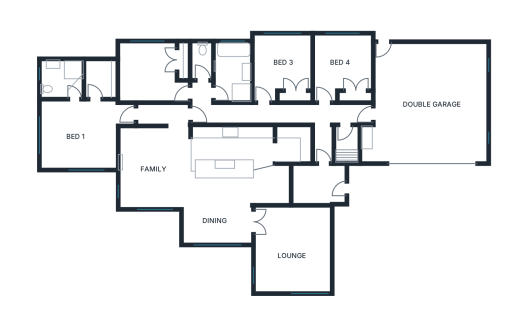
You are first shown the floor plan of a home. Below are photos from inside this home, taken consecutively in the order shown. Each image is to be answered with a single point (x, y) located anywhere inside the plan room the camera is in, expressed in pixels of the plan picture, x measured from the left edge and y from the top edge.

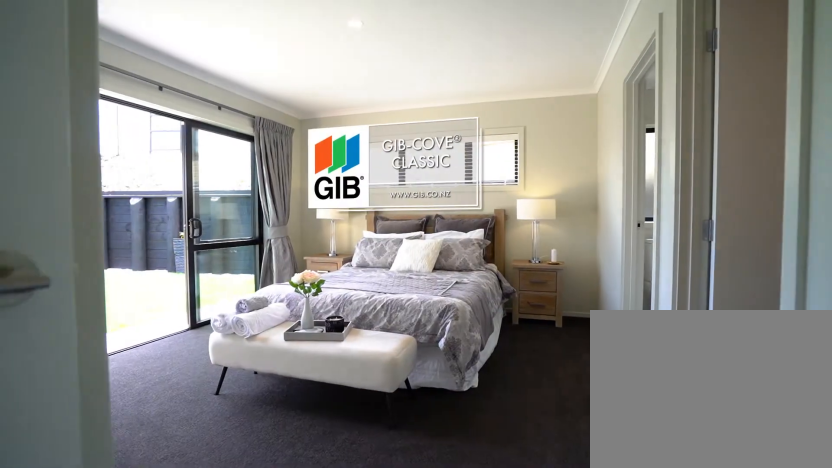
(83, 133)
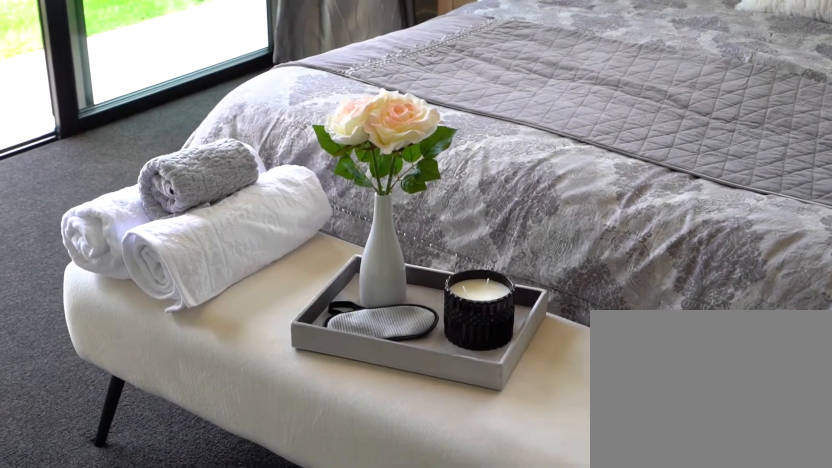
(82, 133)
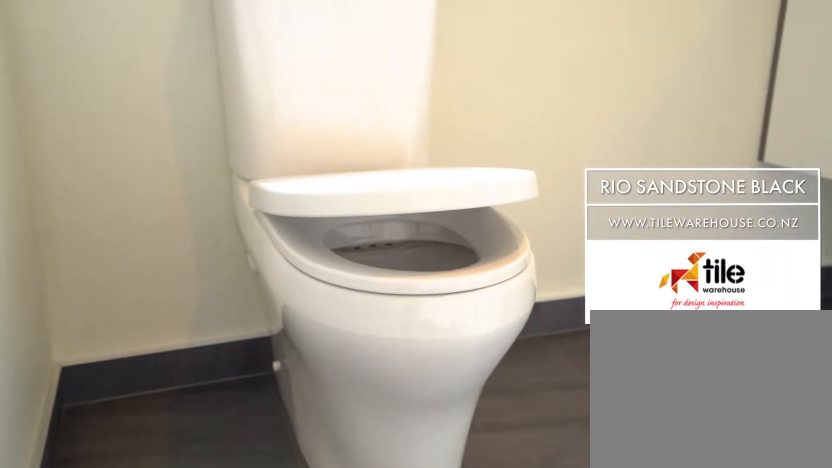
(62, 79)
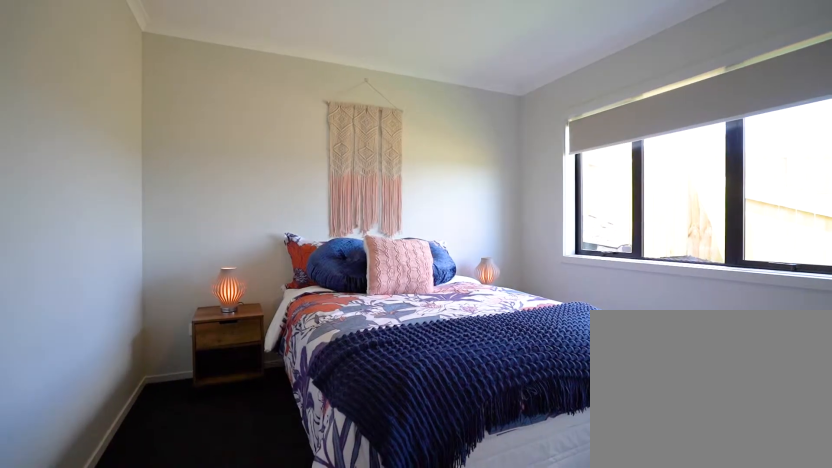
(154, 71)
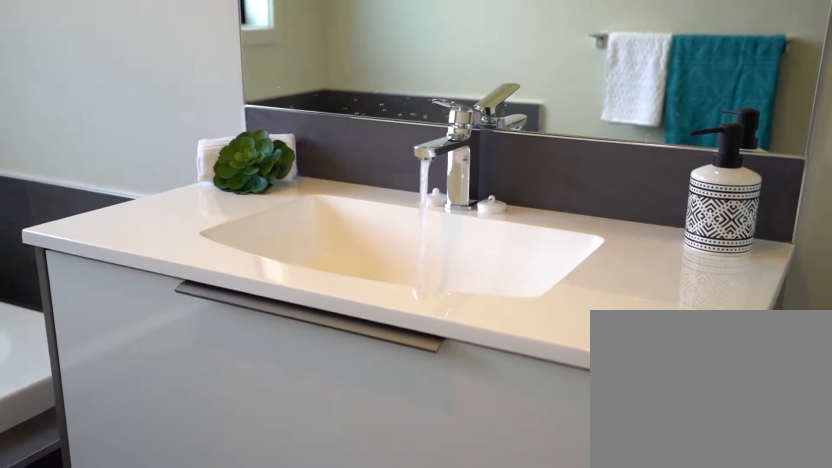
(233, 72)
